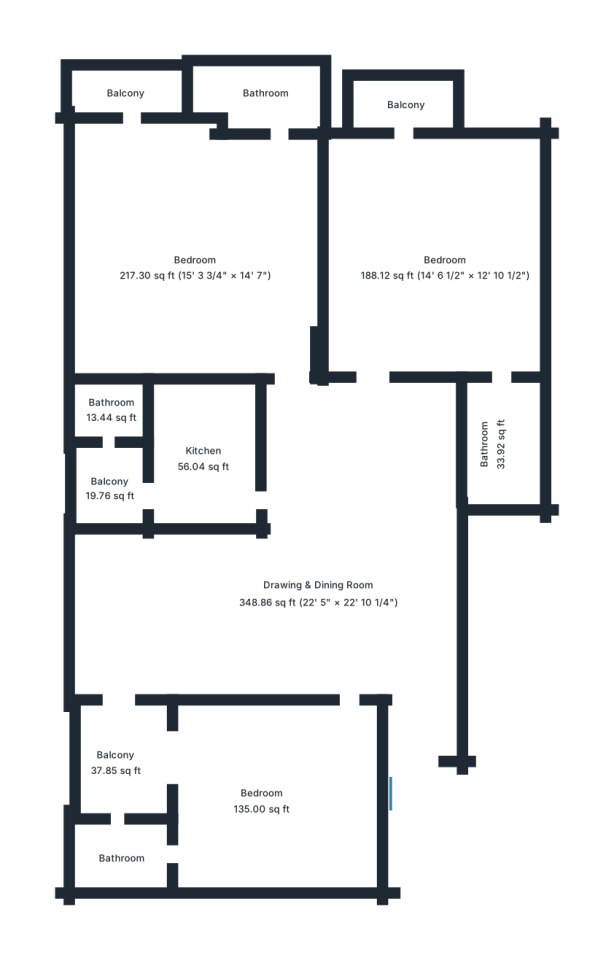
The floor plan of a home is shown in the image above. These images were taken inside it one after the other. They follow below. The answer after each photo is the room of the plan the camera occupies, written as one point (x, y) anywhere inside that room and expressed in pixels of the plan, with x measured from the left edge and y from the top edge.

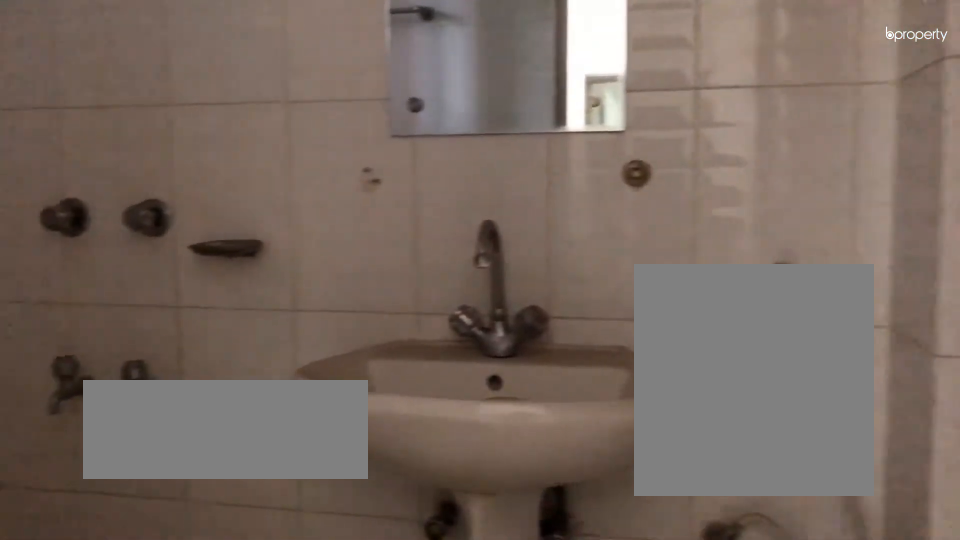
(266, 105)
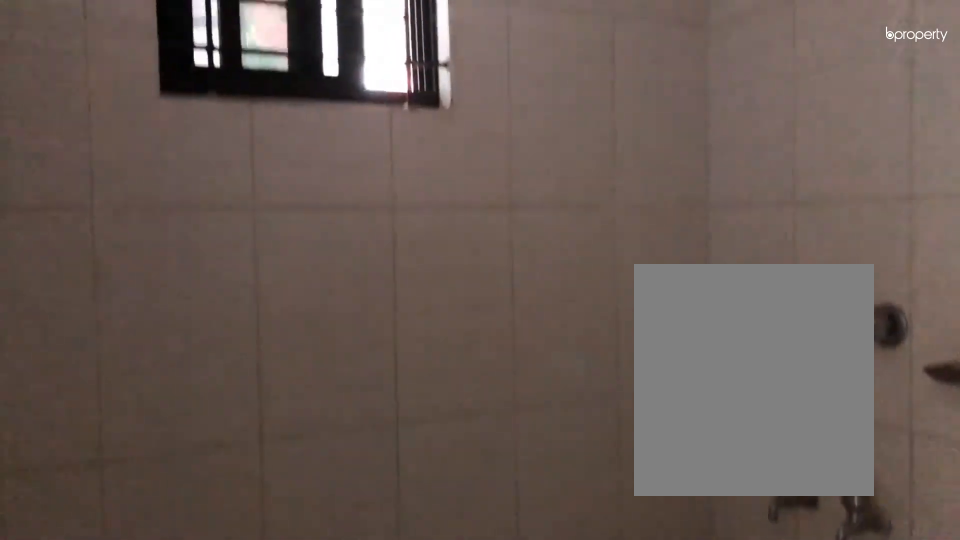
(266, 105)
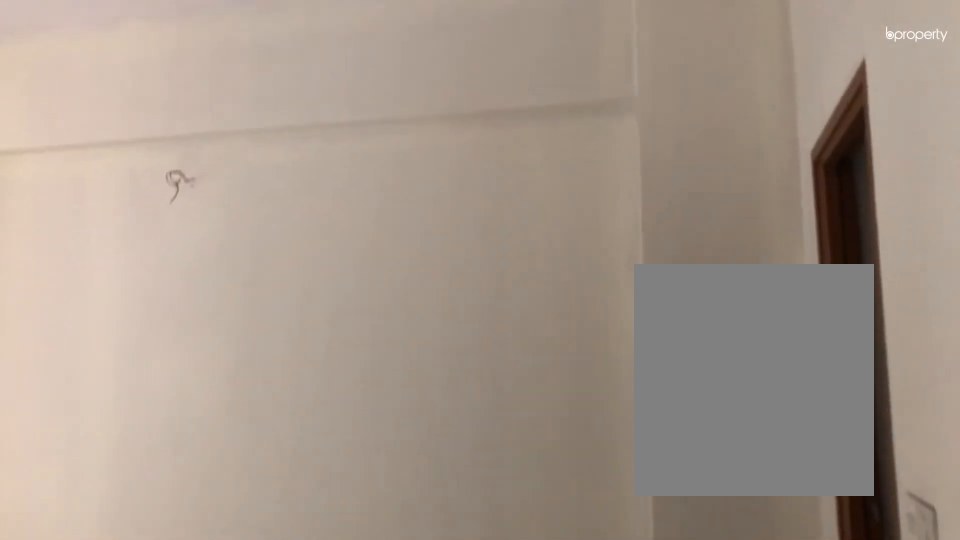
(444, 265)
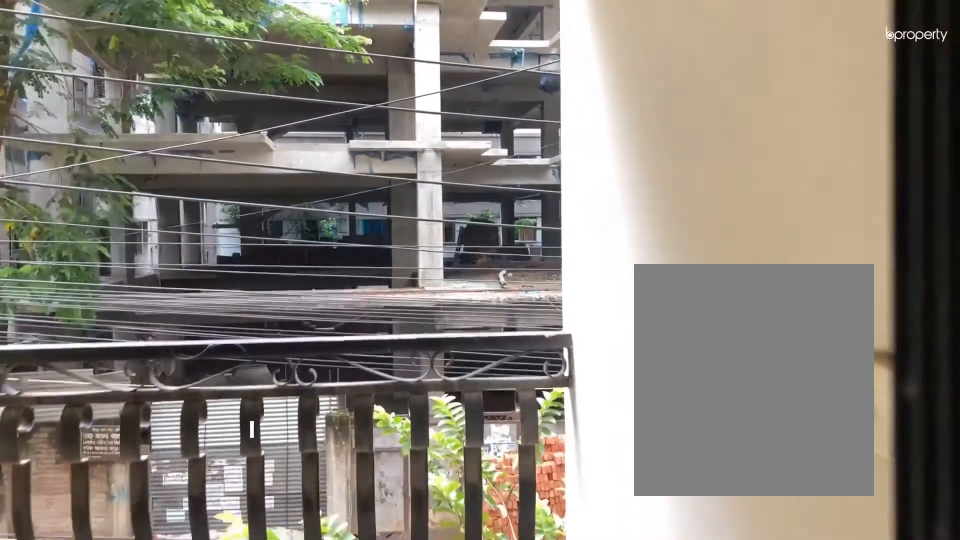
(409, 106)
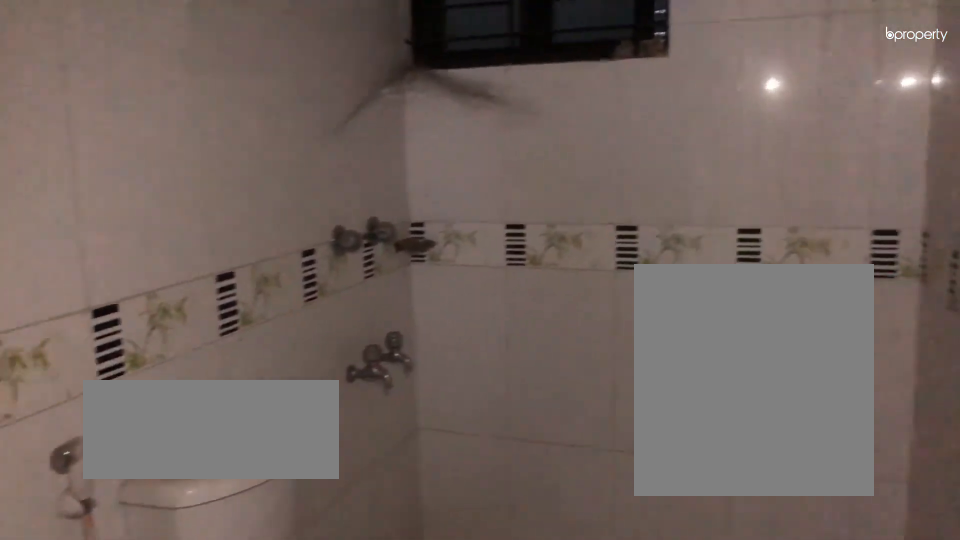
(502, 447)
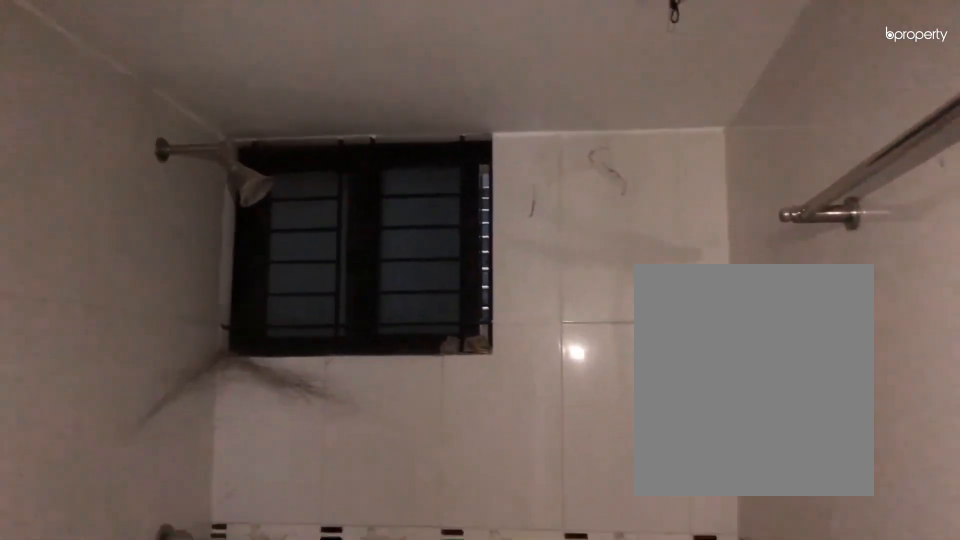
(502, 447)
